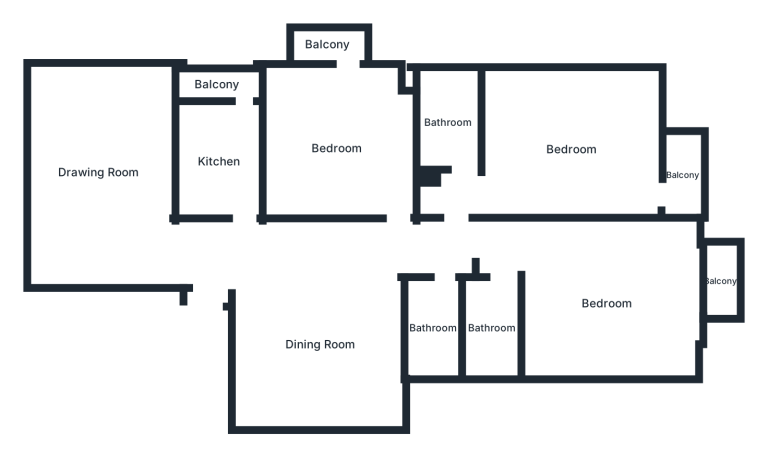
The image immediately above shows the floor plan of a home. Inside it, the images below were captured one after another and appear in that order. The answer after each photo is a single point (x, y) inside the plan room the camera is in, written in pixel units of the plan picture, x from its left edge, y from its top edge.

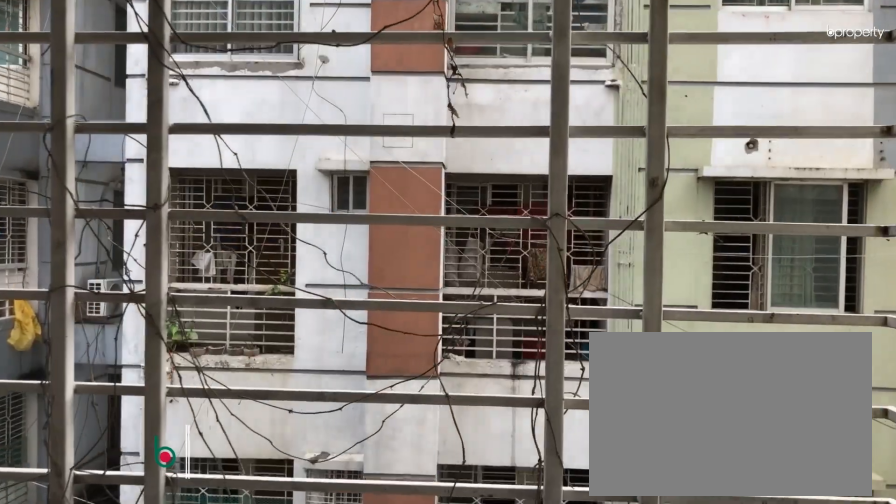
(329, 45)
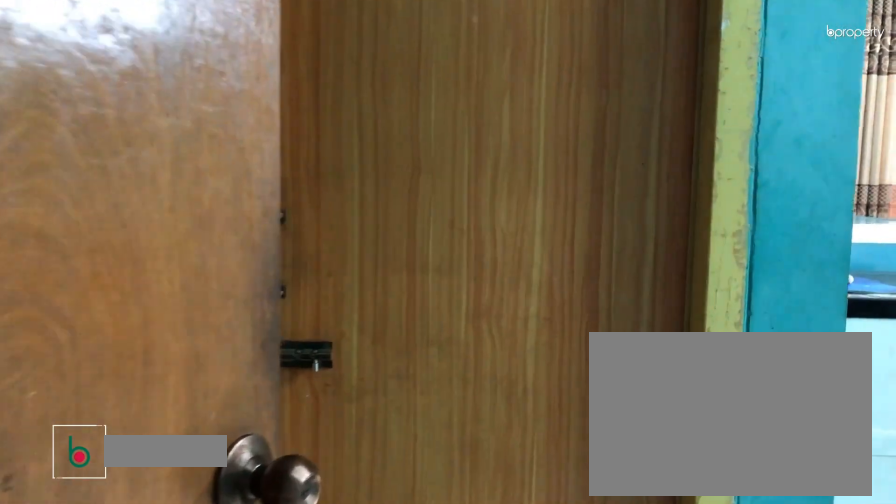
(571, 150)
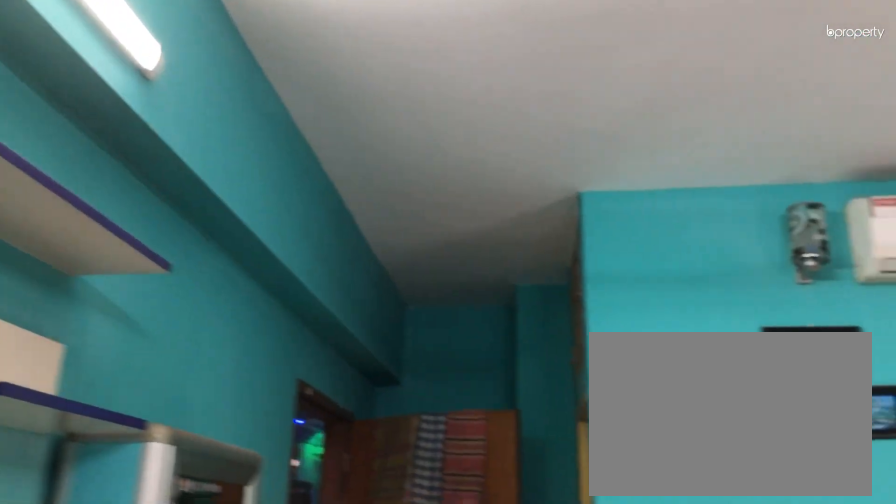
(571, 149)
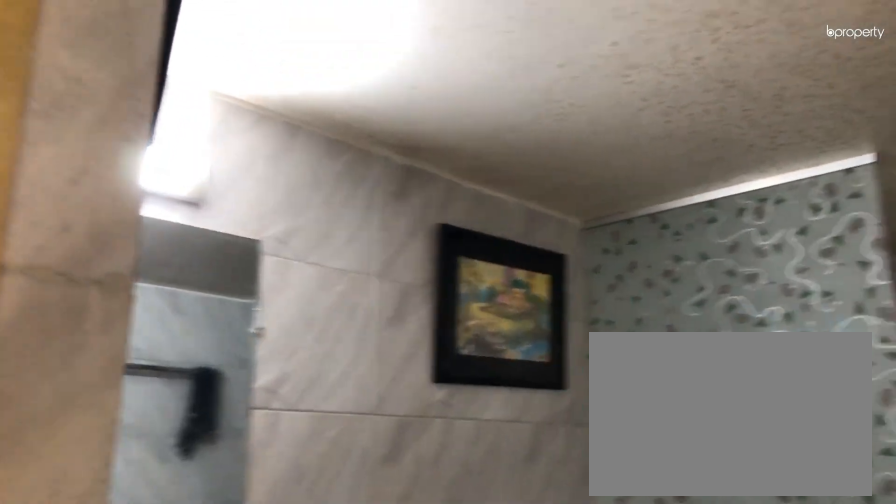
(447, 123)
